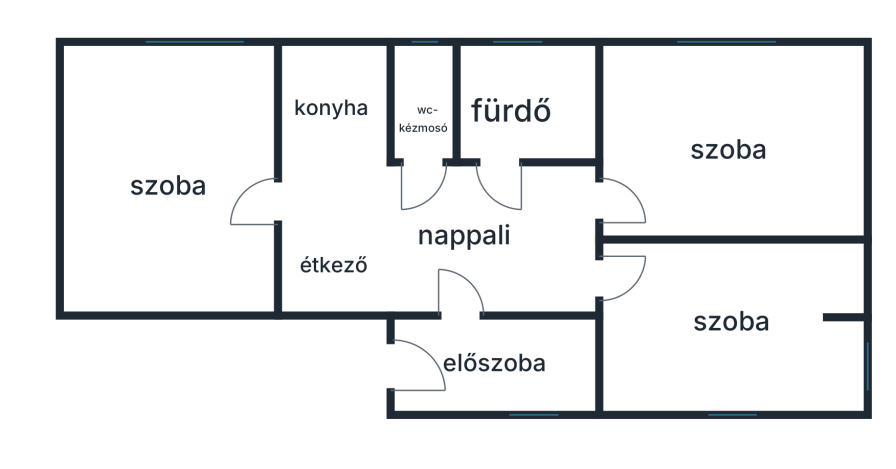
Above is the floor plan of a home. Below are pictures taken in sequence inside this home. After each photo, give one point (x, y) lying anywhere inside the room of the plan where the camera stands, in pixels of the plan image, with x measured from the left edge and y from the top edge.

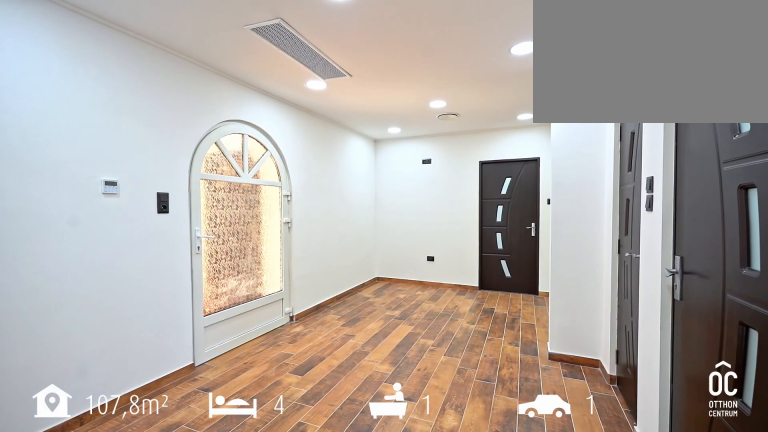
(423, 234)
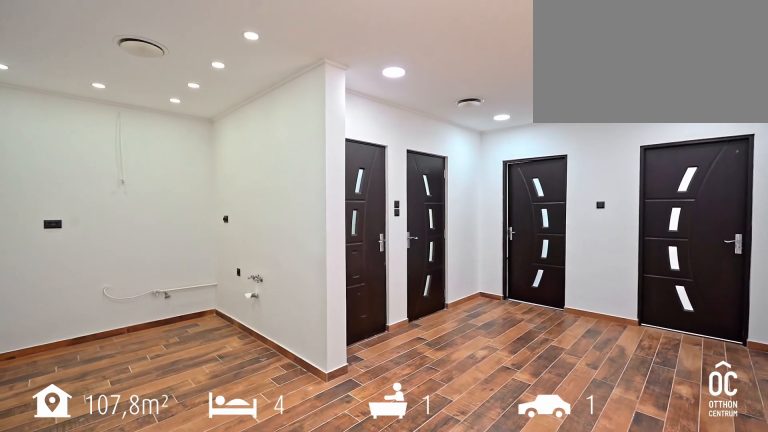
(423, 234)
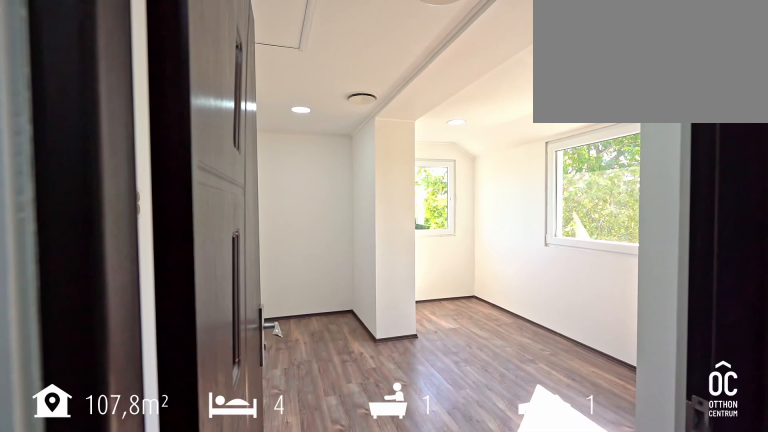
(730, 324)
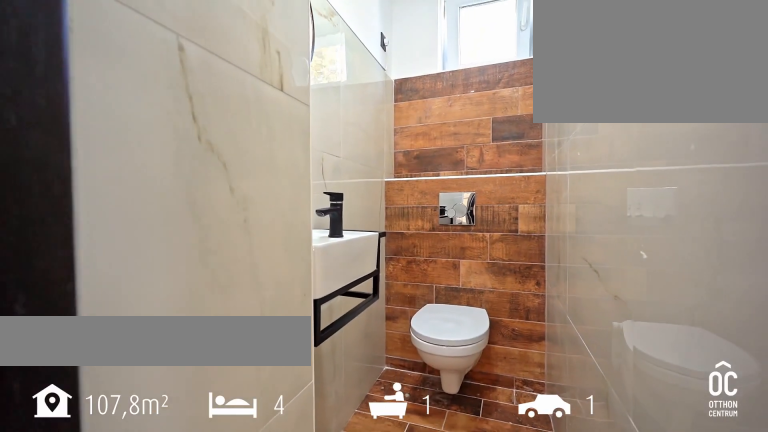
(423, 99)
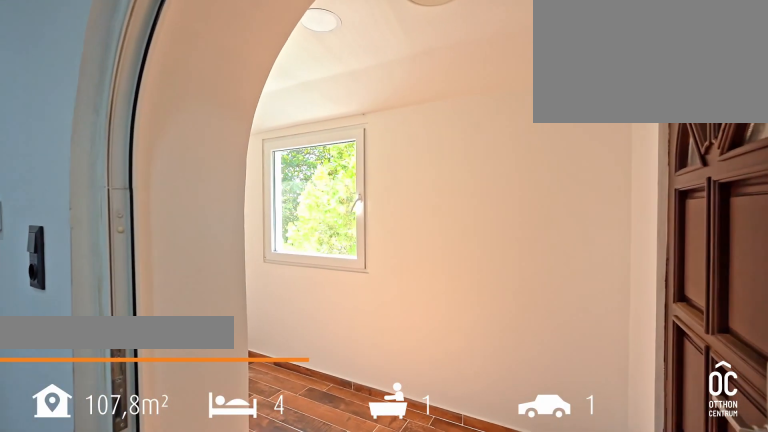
(491, 363)
